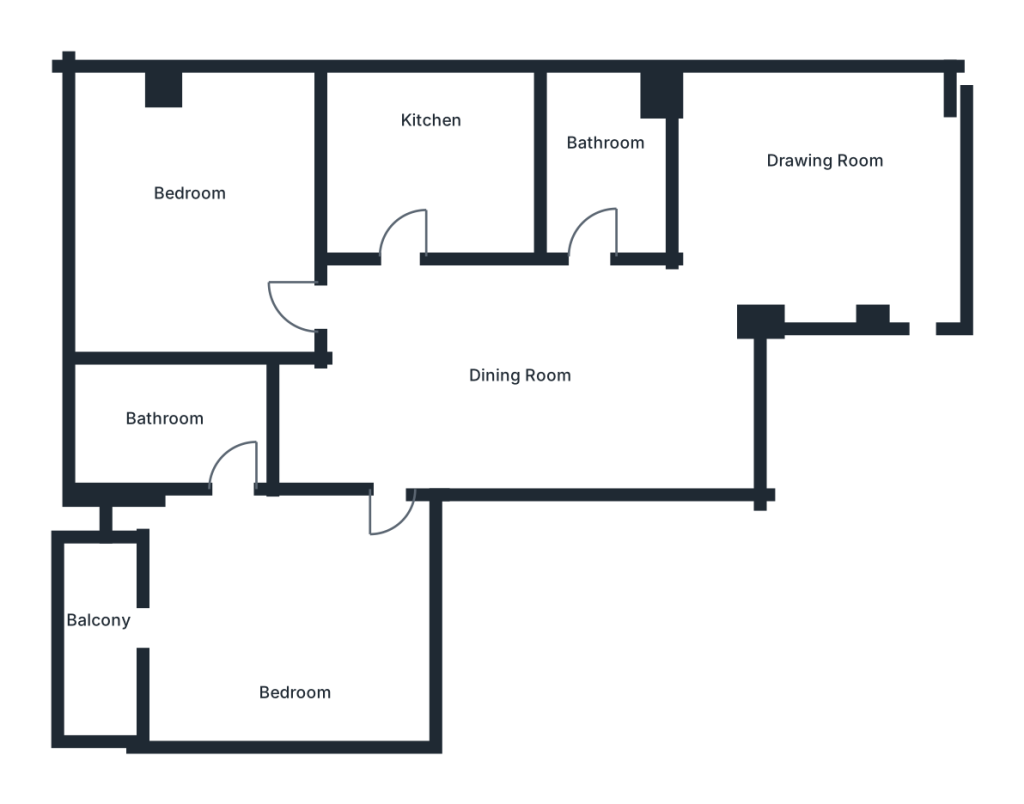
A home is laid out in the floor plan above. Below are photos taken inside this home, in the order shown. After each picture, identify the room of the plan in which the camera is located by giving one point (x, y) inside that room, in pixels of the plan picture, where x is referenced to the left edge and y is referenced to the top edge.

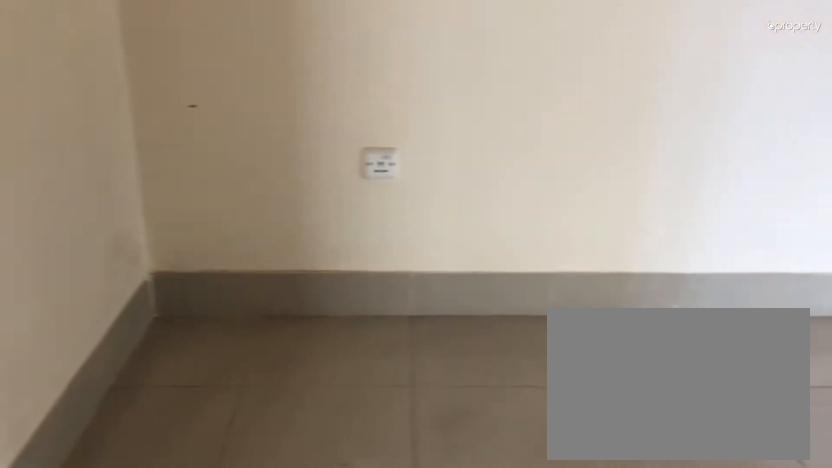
(523, 360)
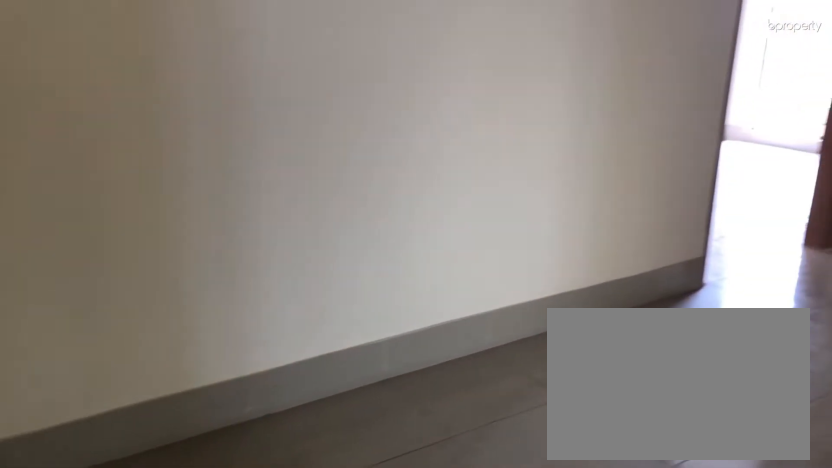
(523, 360)
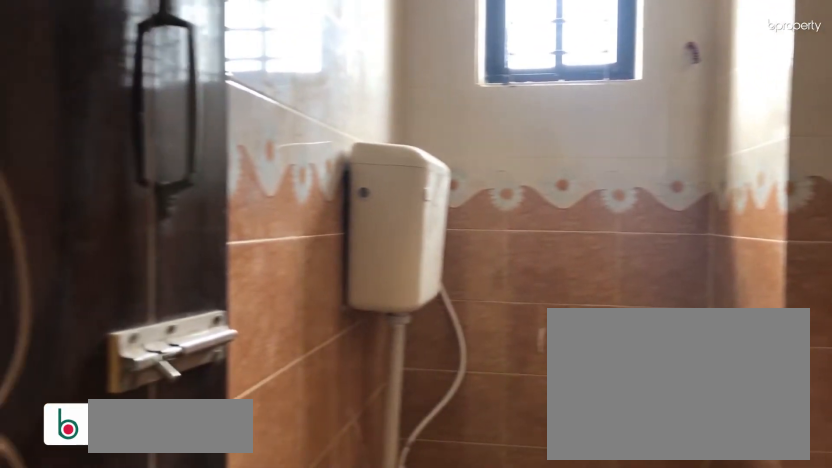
(616, 143)
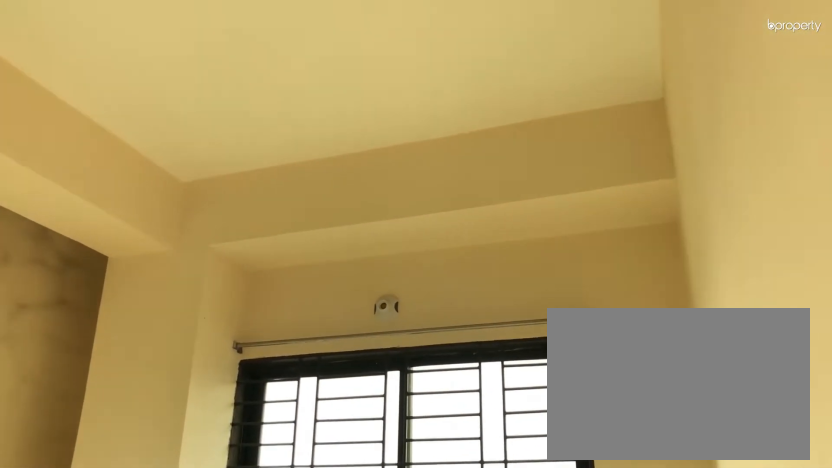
(199, 216)
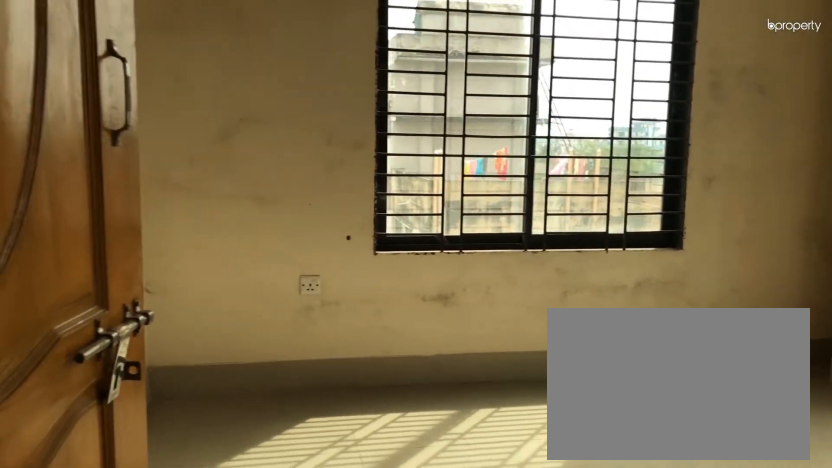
(198, 215)
